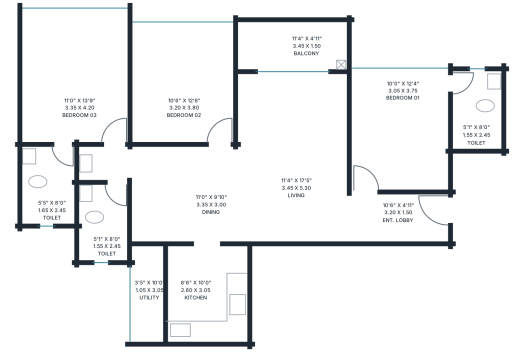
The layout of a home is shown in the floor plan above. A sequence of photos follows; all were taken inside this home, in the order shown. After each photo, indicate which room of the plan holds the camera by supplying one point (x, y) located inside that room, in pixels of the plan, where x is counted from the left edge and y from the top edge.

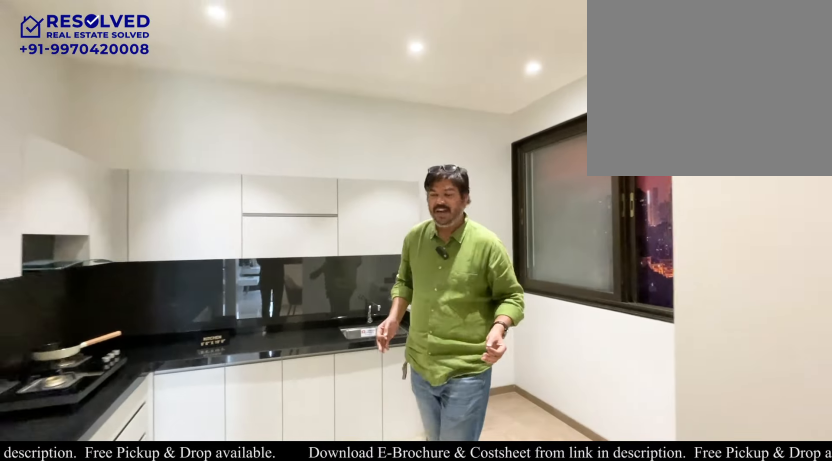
(207, 292)
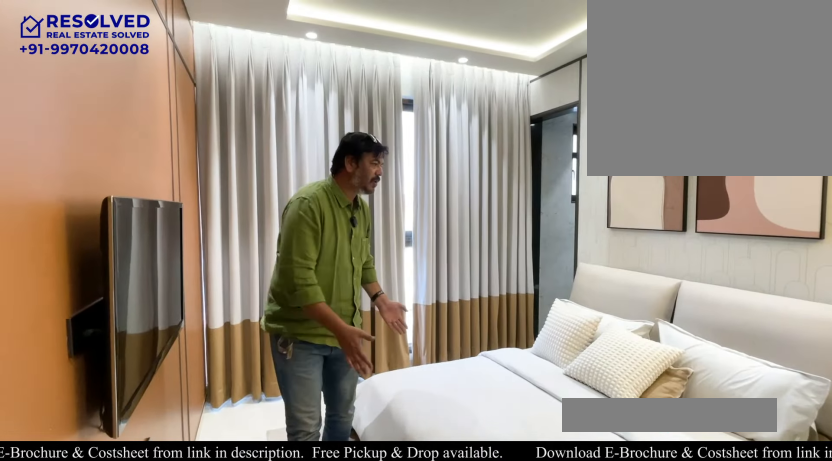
(400, 129)
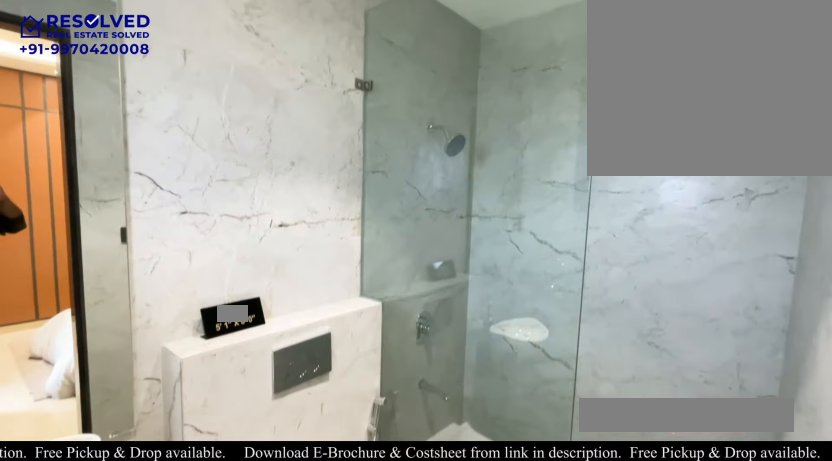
(476, 111)
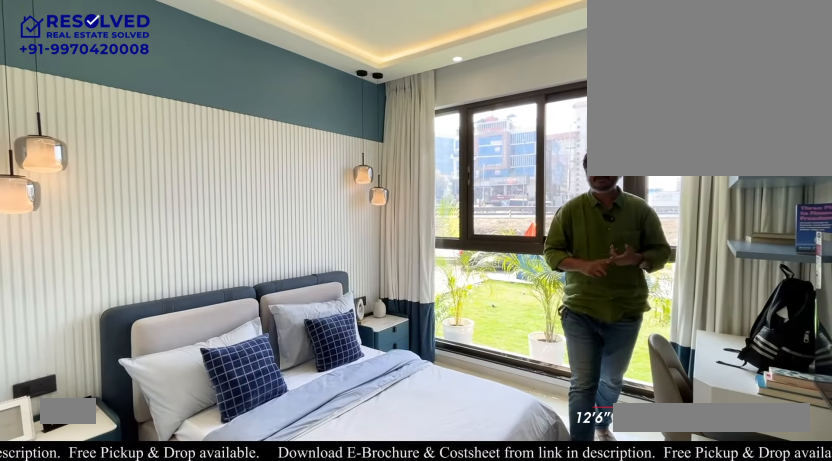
(182, 82)
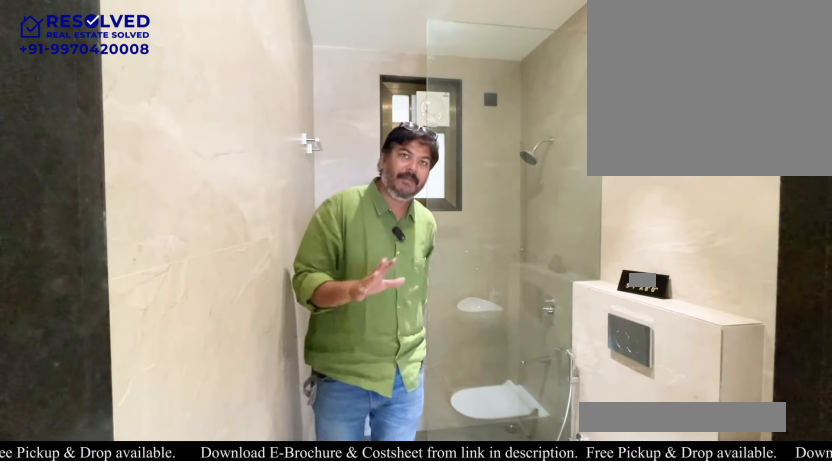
(102, 221)
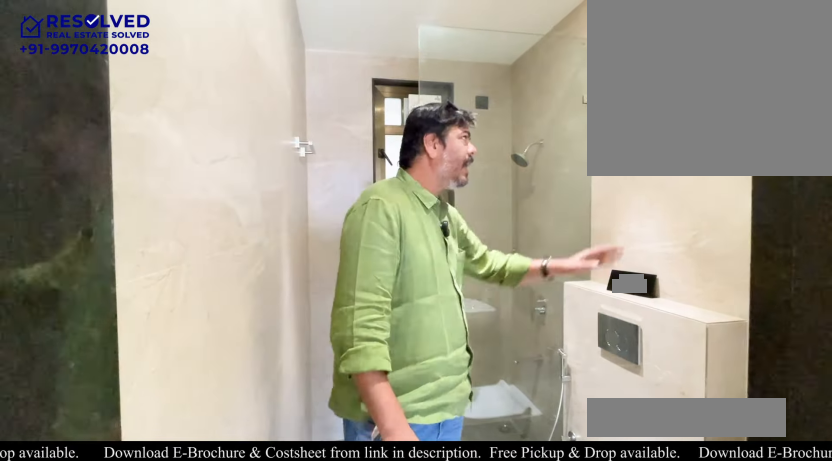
(102, 221)
